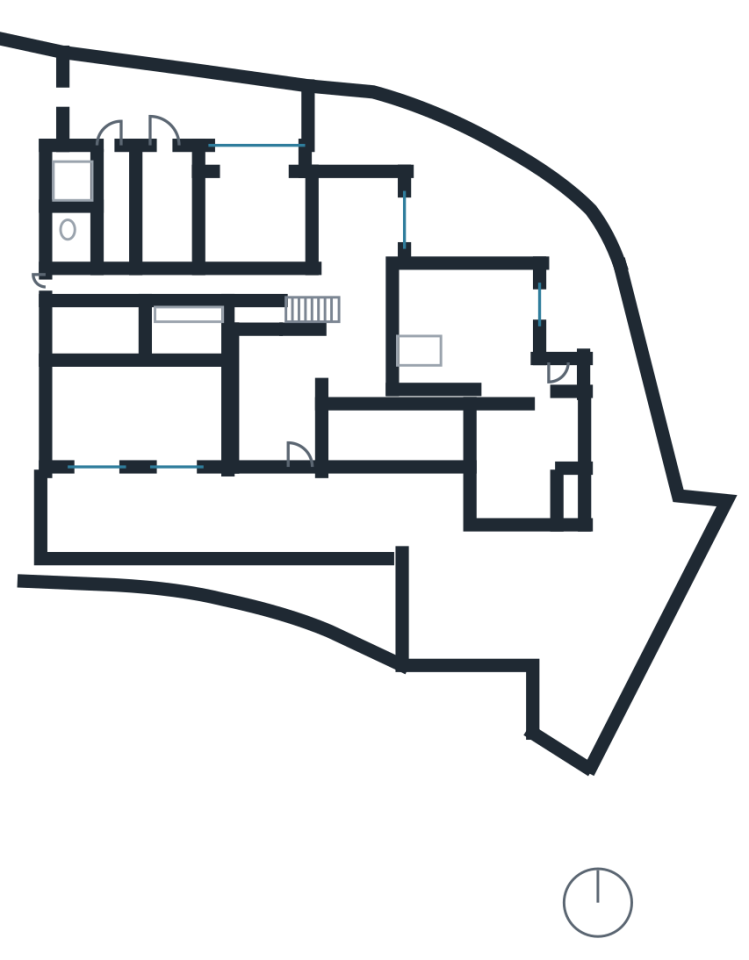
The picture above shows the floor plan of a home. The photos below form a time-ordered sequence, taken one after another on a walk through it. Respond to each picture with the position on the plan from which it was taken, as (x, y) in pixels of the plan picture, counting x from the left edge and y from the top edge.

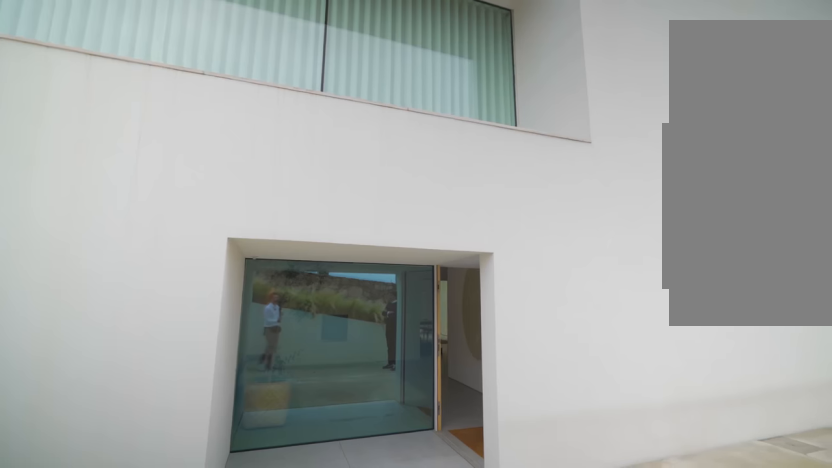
(254, 542)
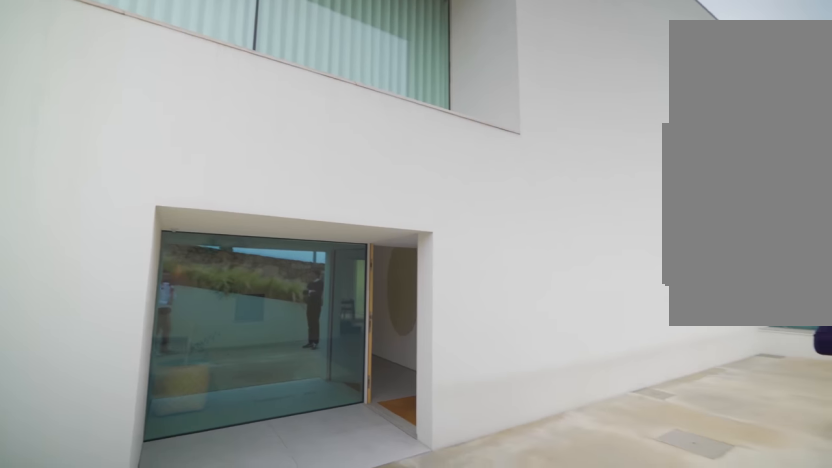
(254, 542)
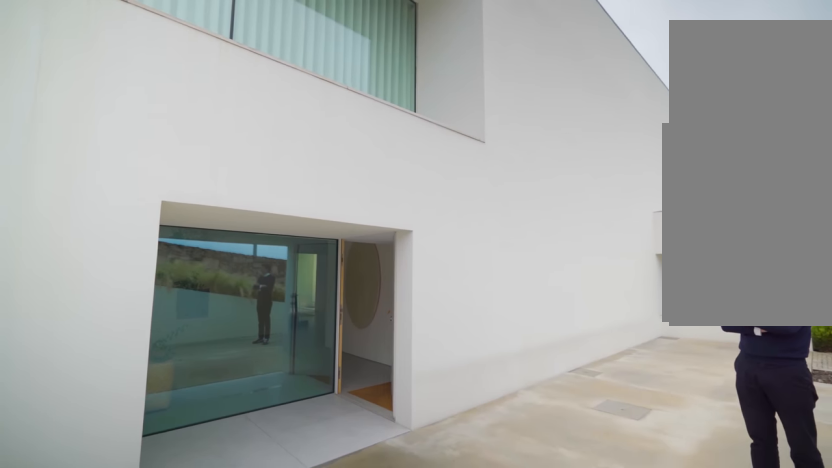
(254, 542)
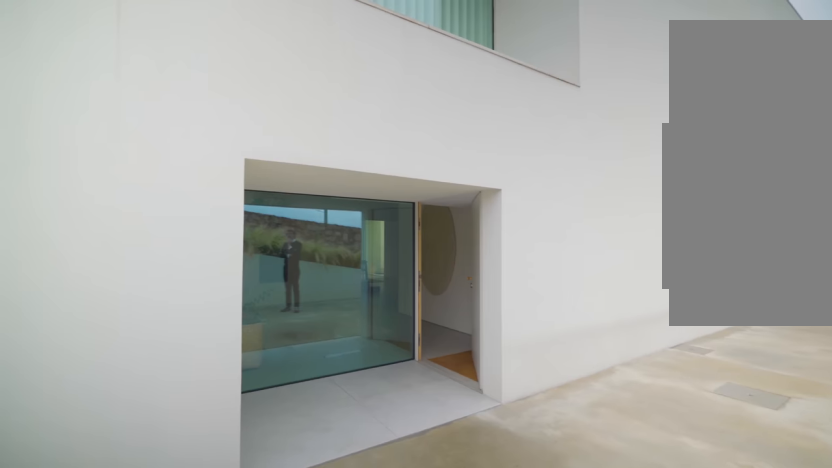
(239, 532)
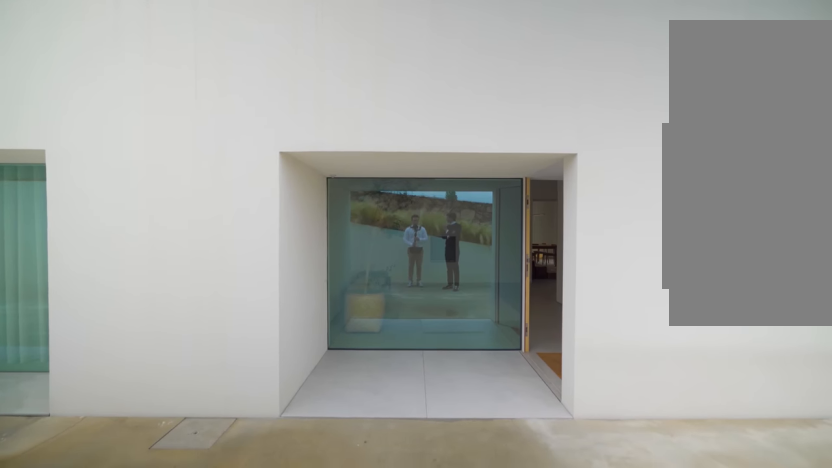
(246, 522)
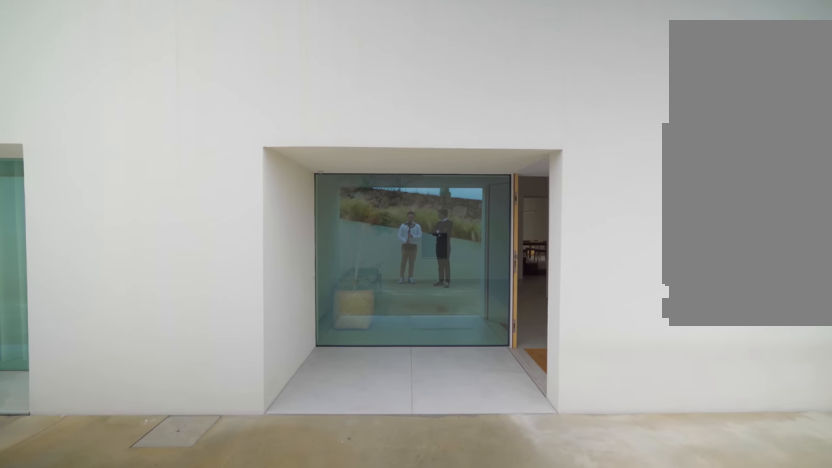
(251, 520)
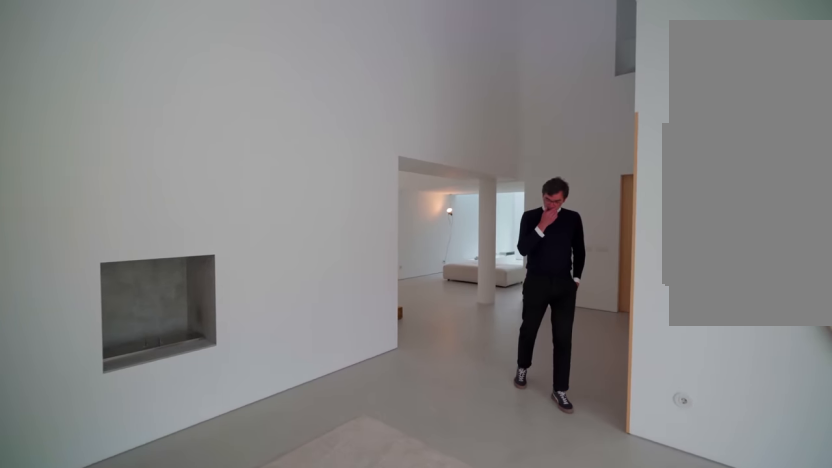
(252, 383)
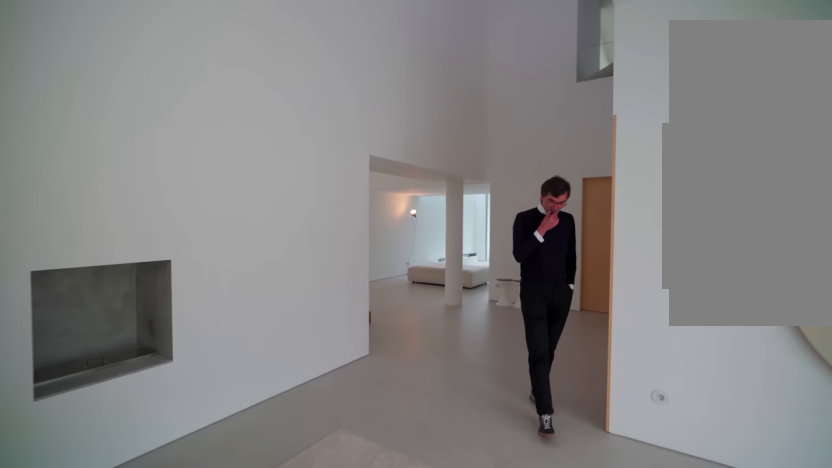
(252, 381)
